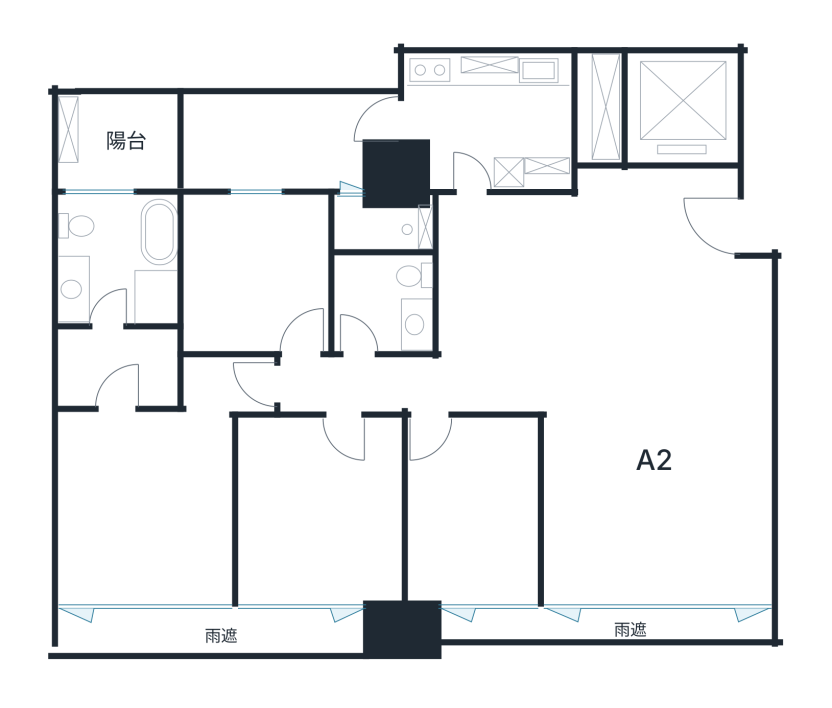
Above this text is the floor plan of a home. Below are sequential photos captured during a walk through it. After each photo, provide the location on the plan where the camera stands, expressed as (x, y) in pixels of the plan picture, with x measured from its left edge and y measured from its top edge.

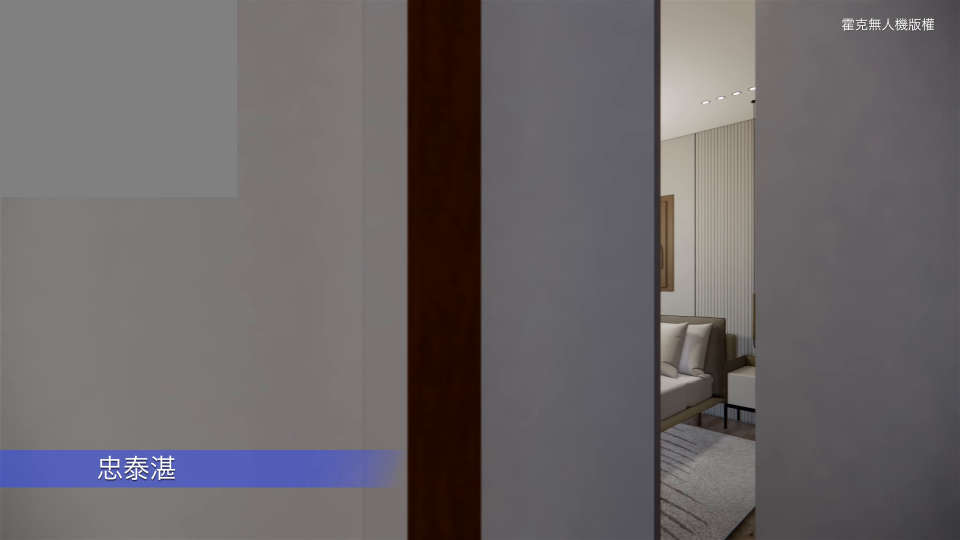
(256, 384)
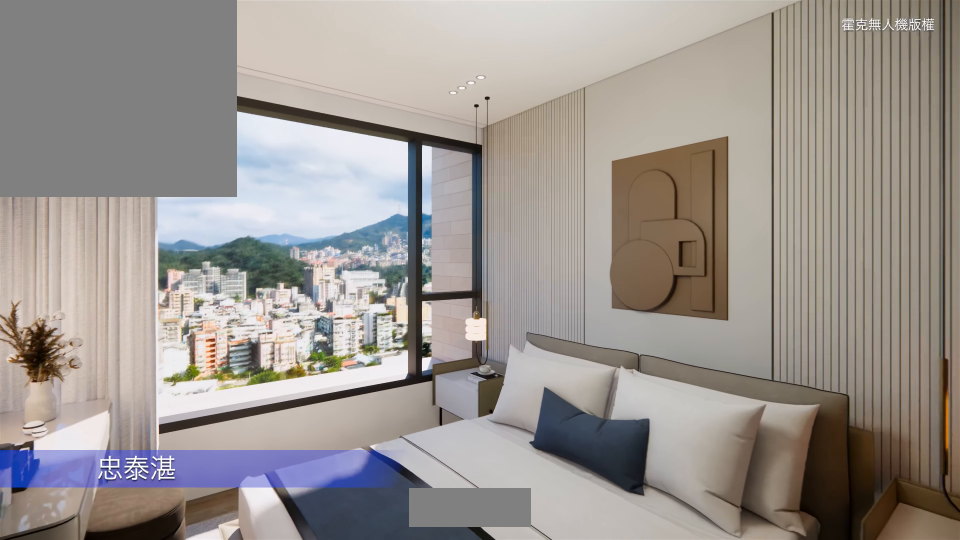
(212, 505)
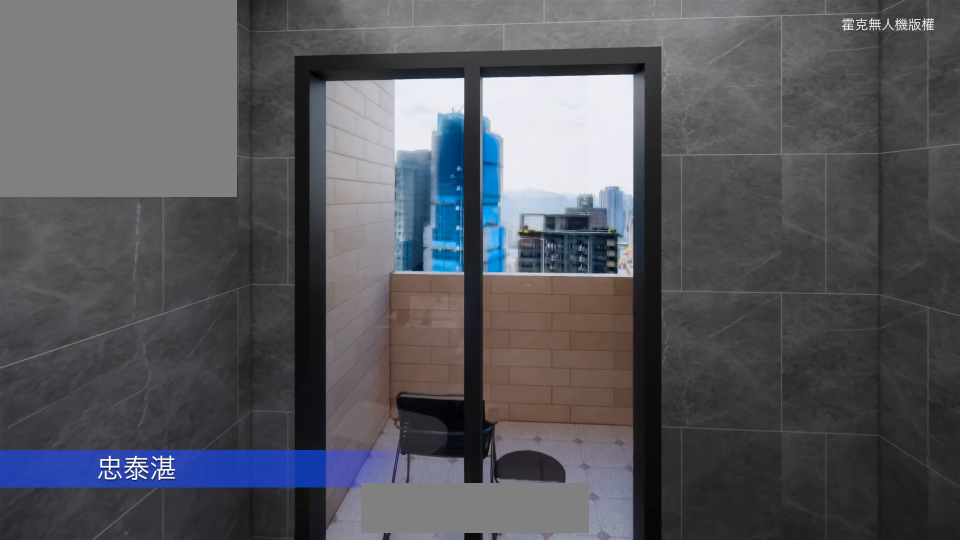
(104, 225)
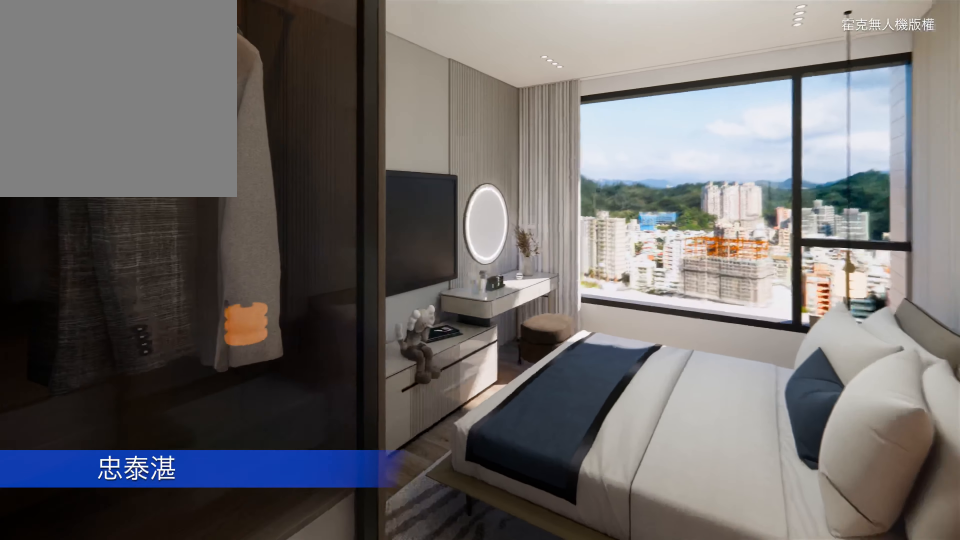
(122, 384)
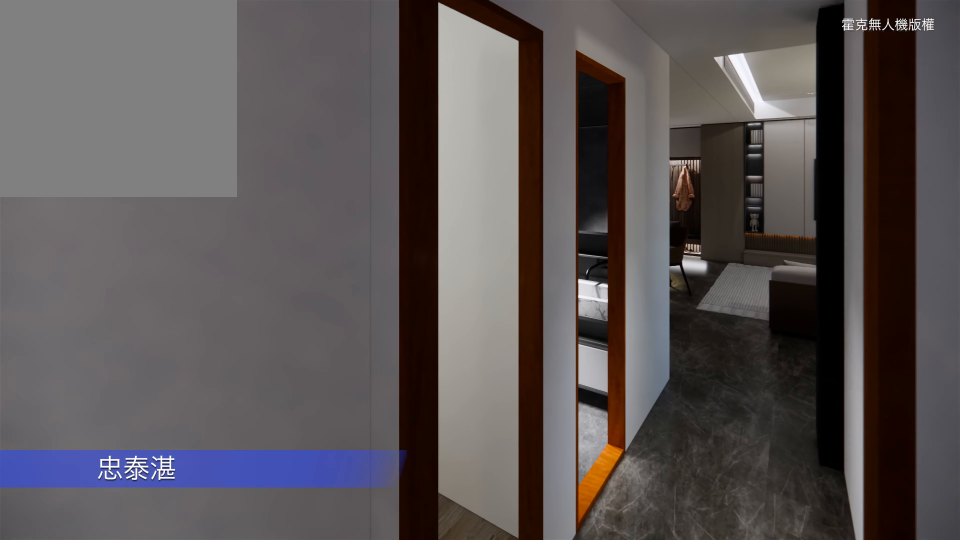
(239, 389)
